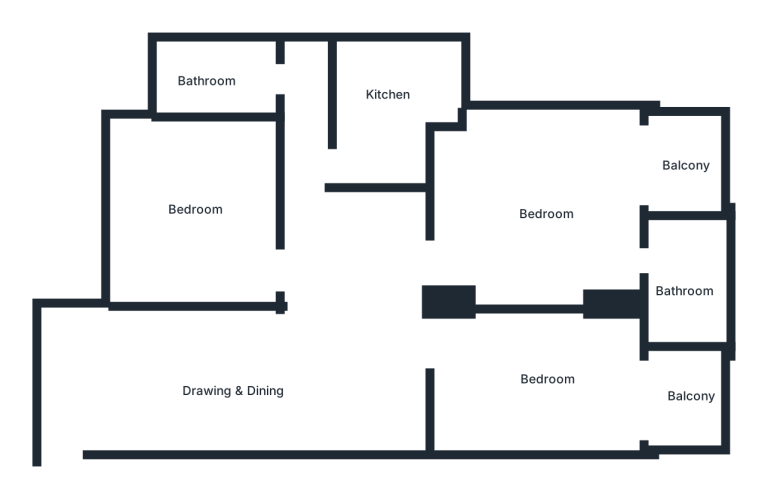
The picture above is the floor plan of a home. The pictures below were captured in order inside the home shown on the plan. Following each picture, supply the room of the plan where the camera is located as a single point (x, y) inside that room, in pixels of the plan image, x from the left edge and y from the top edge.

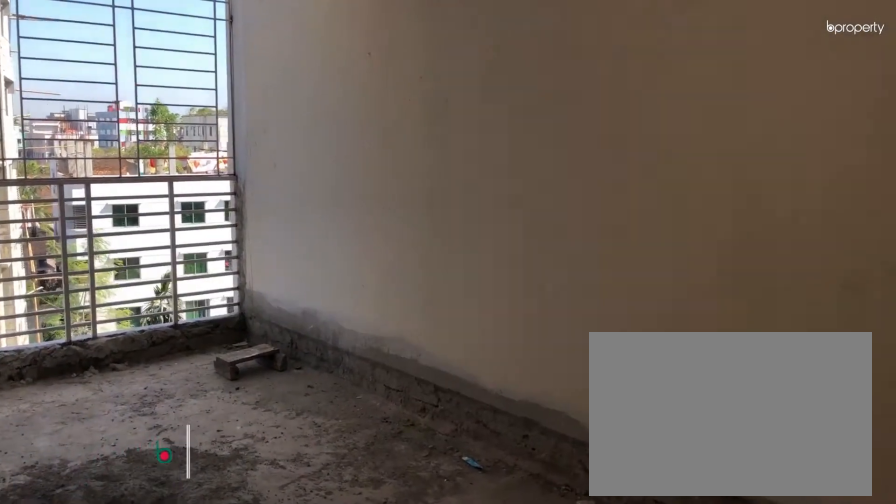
(568, 369)
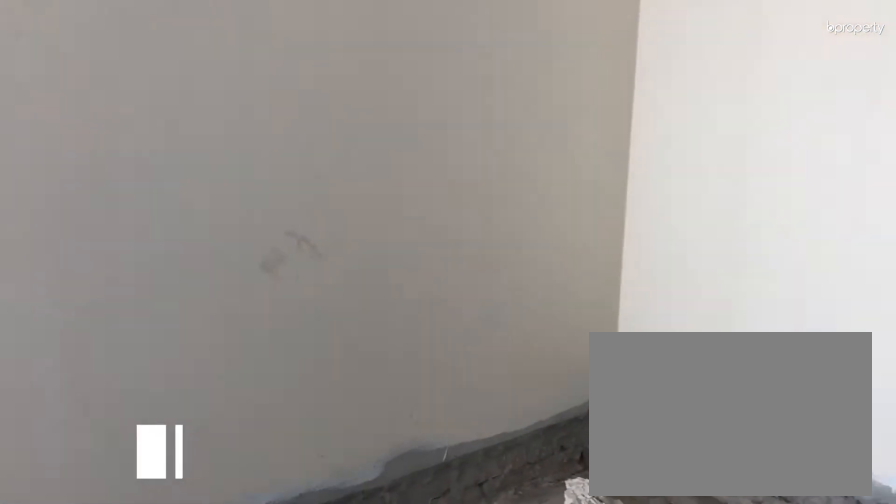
(568, 369)
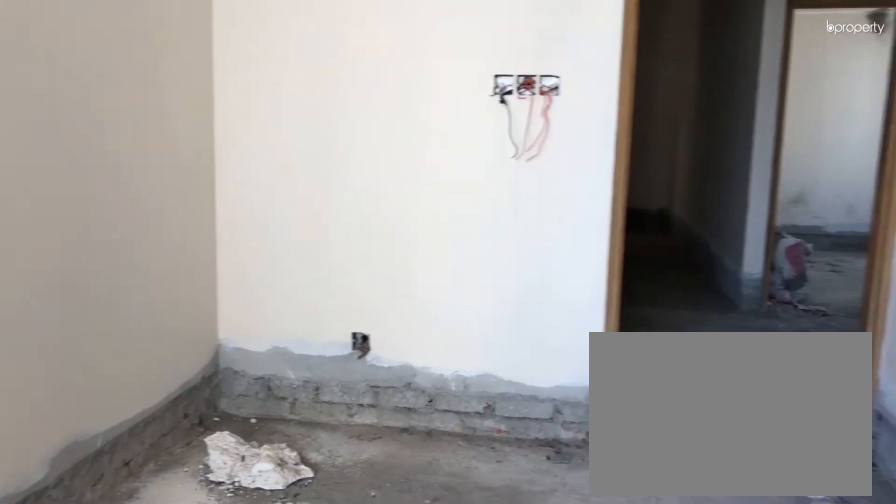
(568, 369)
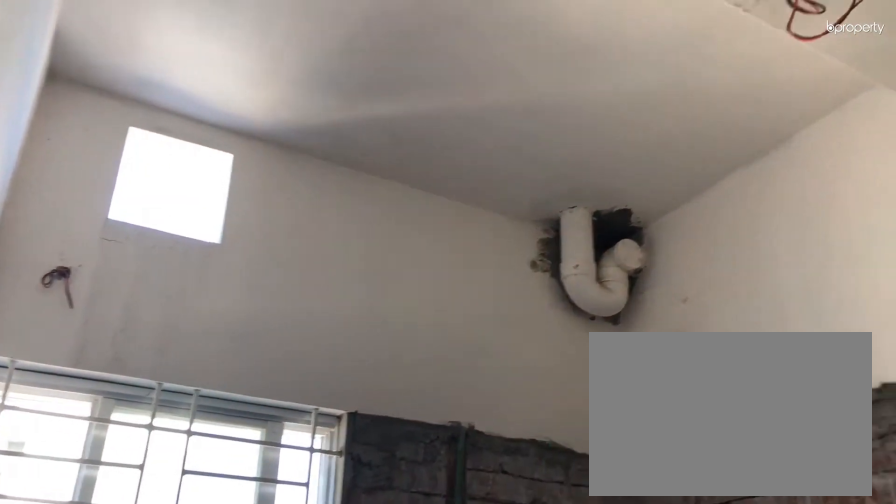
(383, 100)
